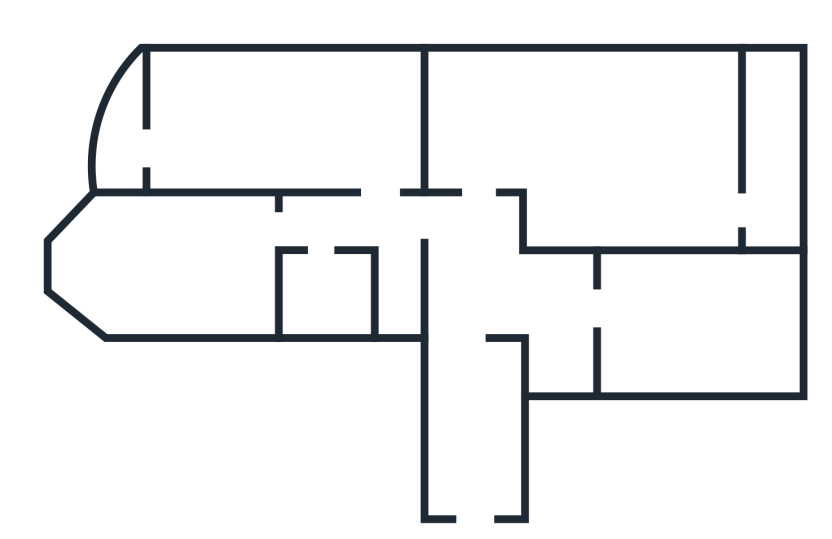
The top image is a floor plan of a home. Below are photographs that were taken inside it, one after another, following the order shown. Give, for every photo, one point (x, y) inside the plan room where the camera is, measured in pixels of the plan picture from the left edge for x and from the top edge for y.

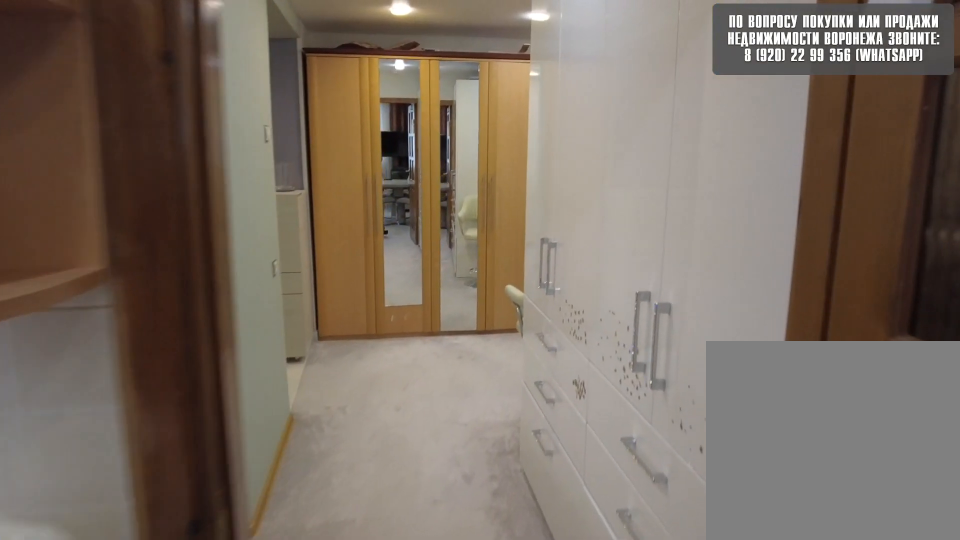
(573, 324)
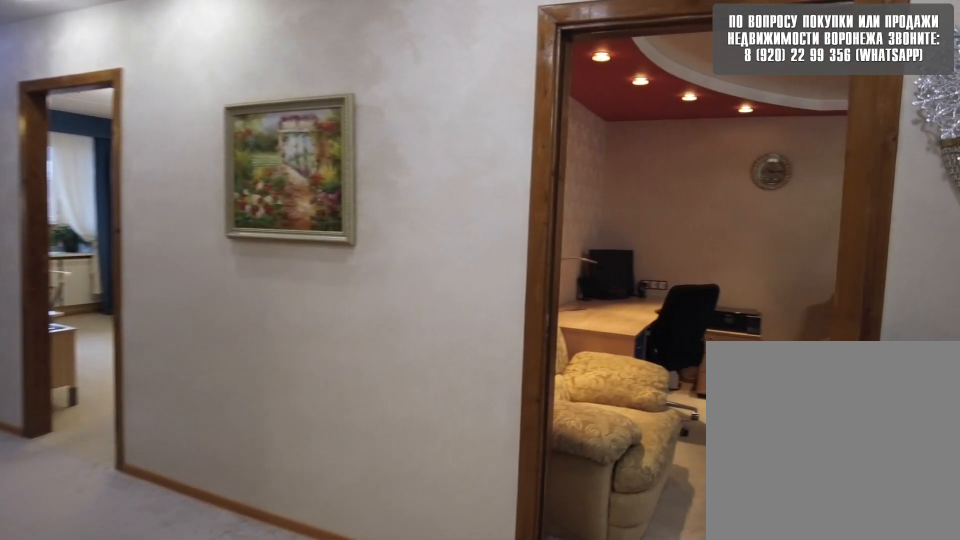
(489, 297)
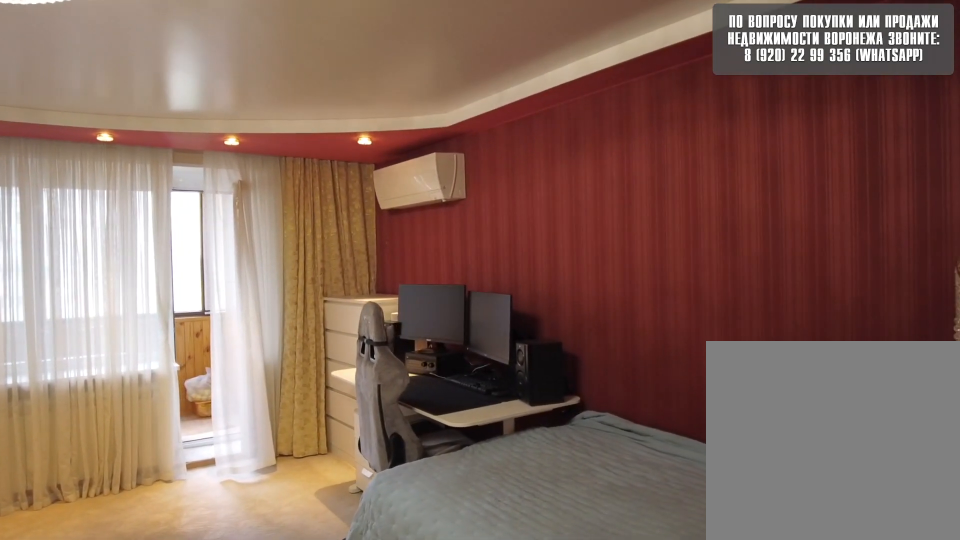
(541, 135)
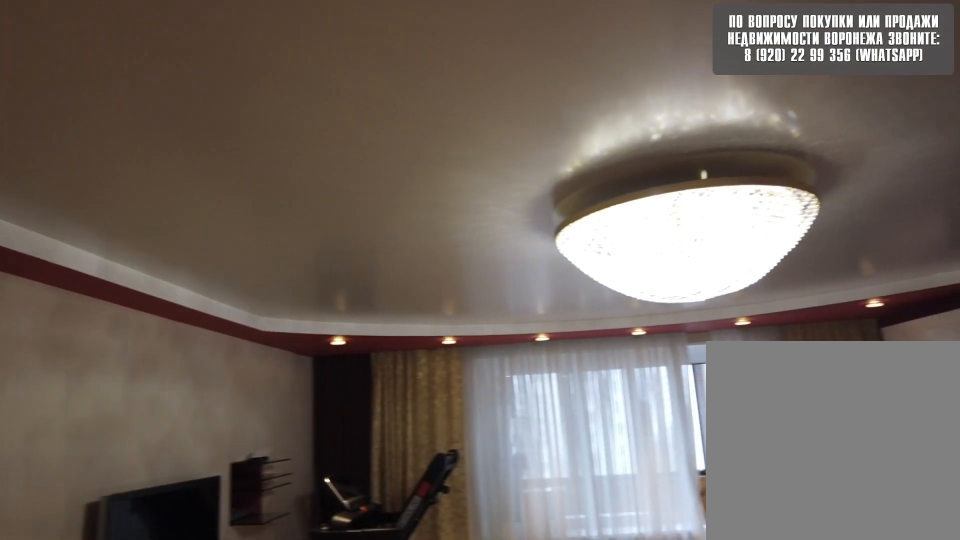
(541, 135)
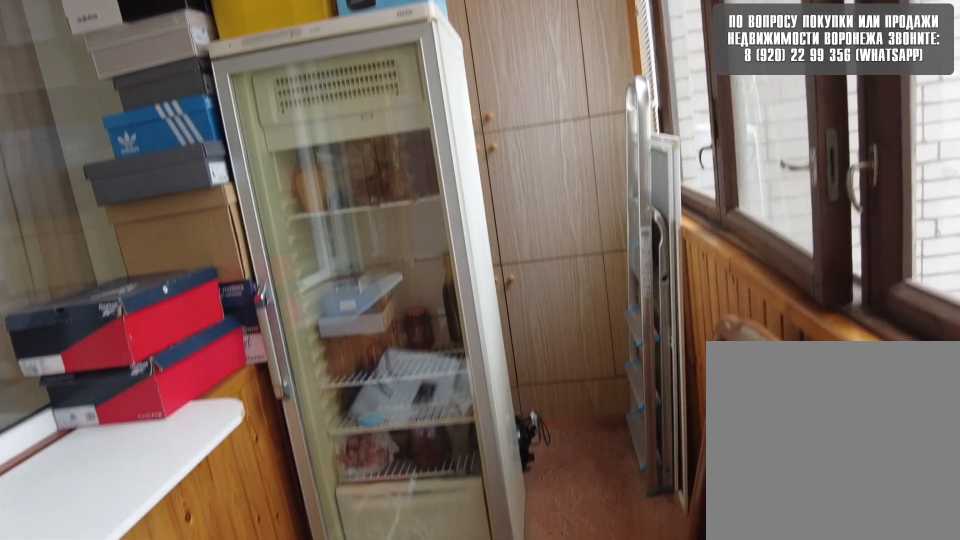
(789, 202)
